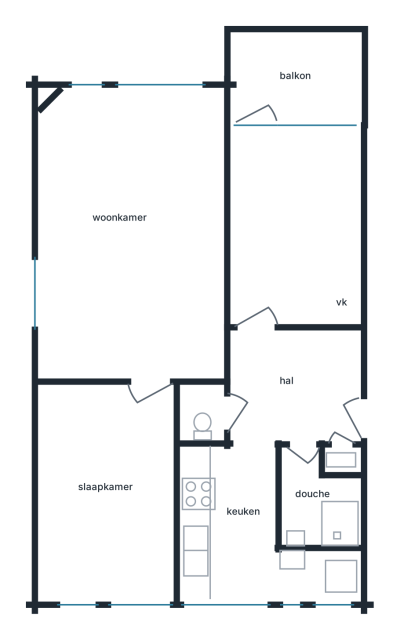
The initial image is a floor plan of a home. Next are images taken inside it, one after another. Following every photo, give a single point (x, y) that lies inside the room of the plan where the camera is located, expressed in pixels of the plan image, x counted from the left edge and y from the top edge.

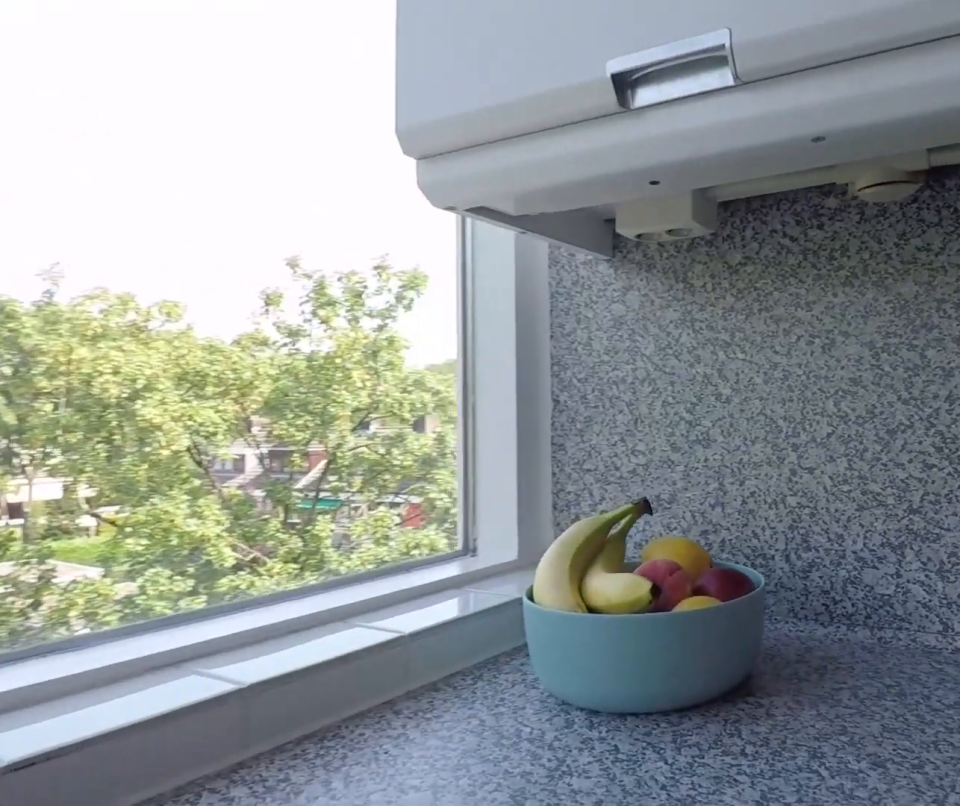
(246, 535)
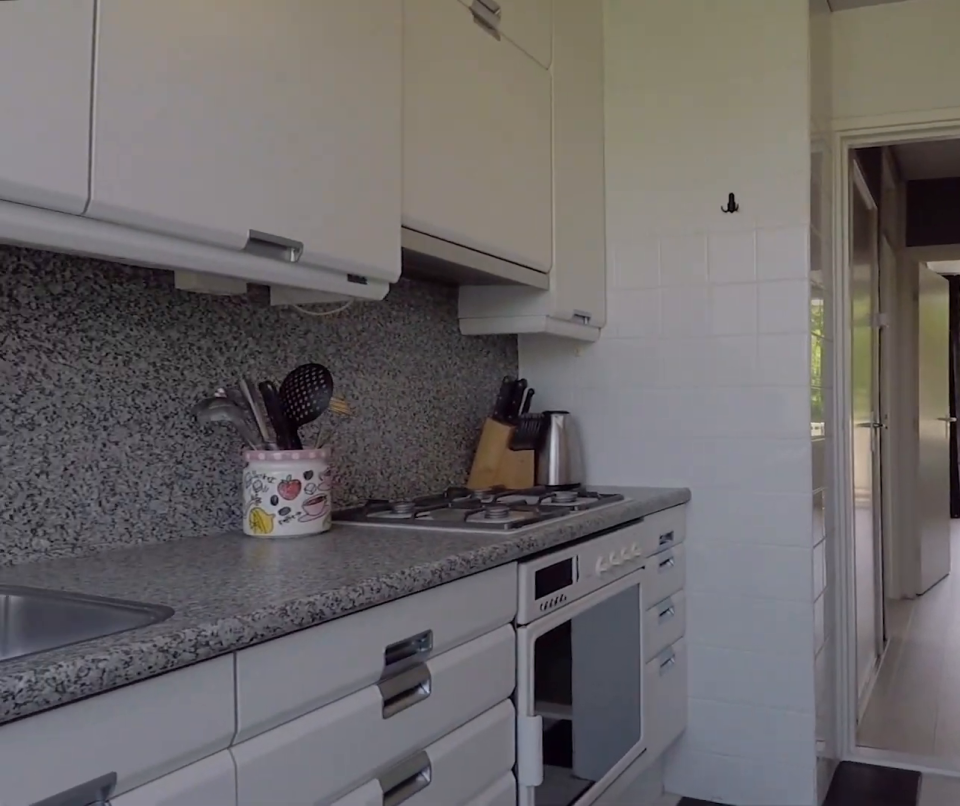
(246, 535)
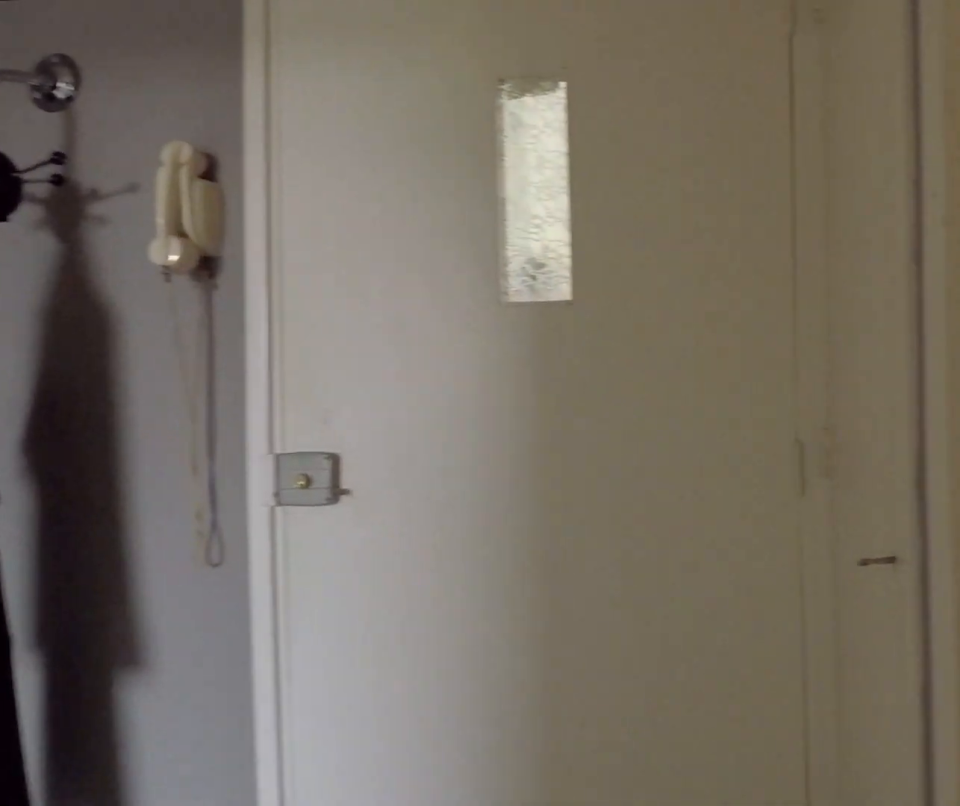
(295, 386)
